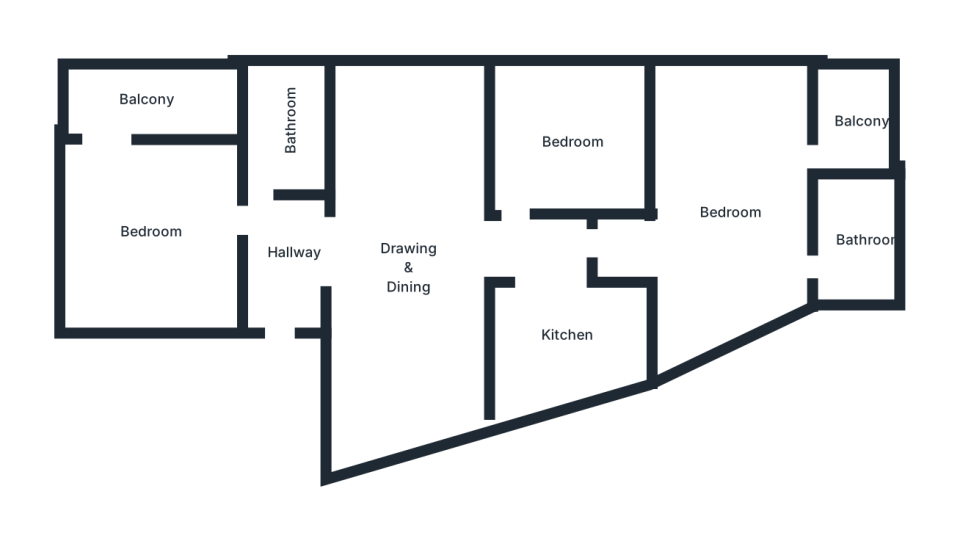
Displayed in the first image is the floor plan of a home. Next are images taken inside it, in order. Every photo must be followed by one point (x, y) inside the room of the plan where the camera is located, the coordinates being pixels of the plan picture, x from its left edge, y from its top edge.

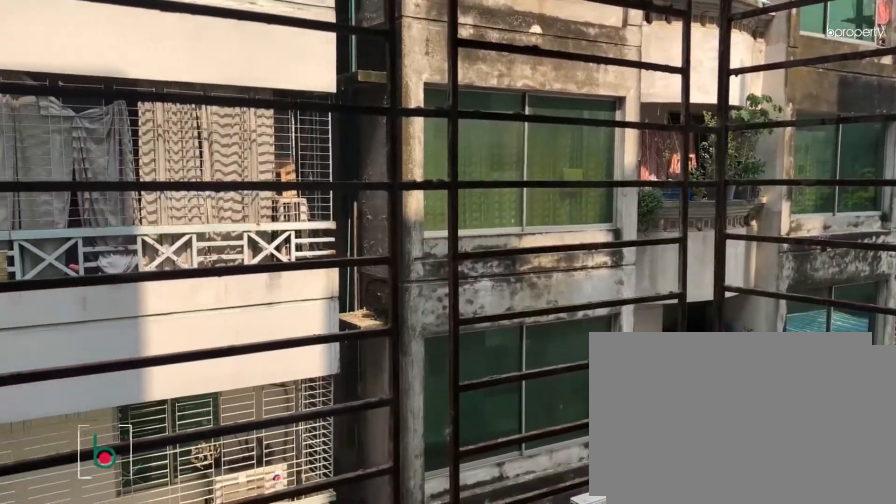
(862, 121)
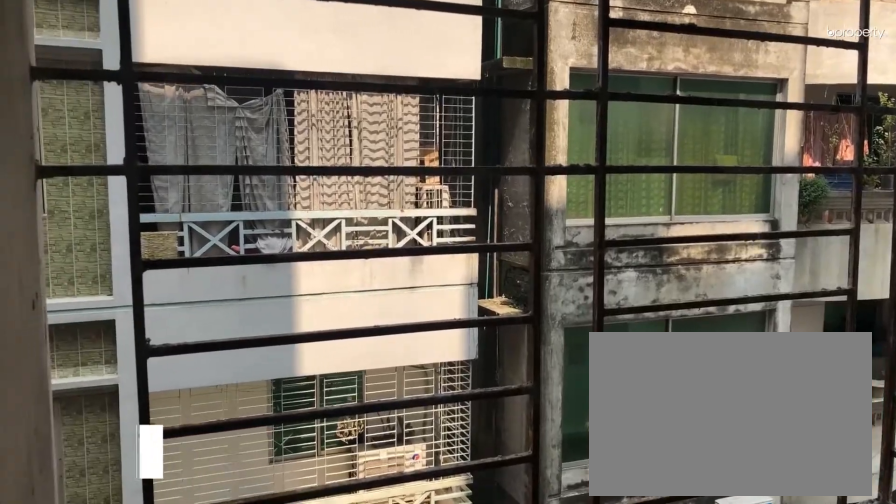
(862, 121)
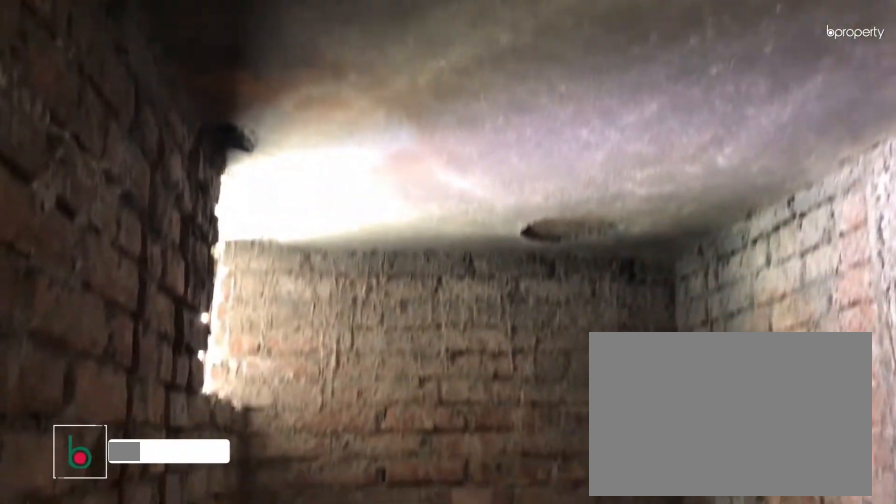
(292, 117)
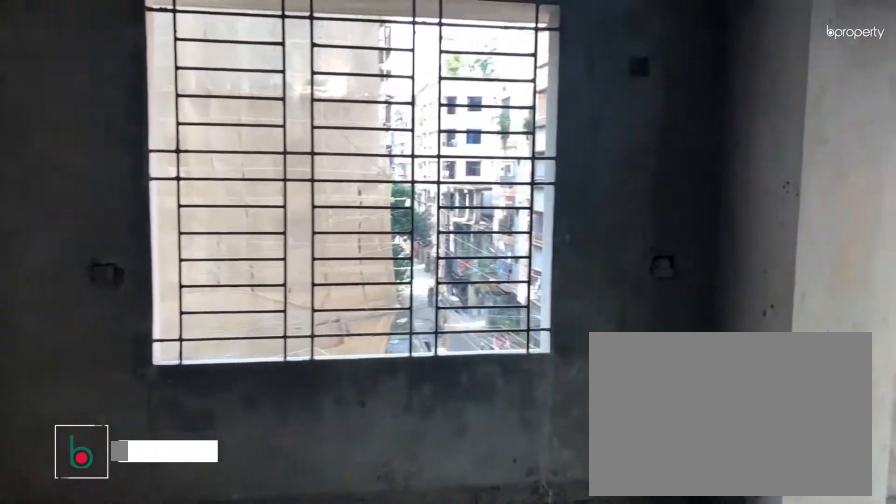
(153, 235)
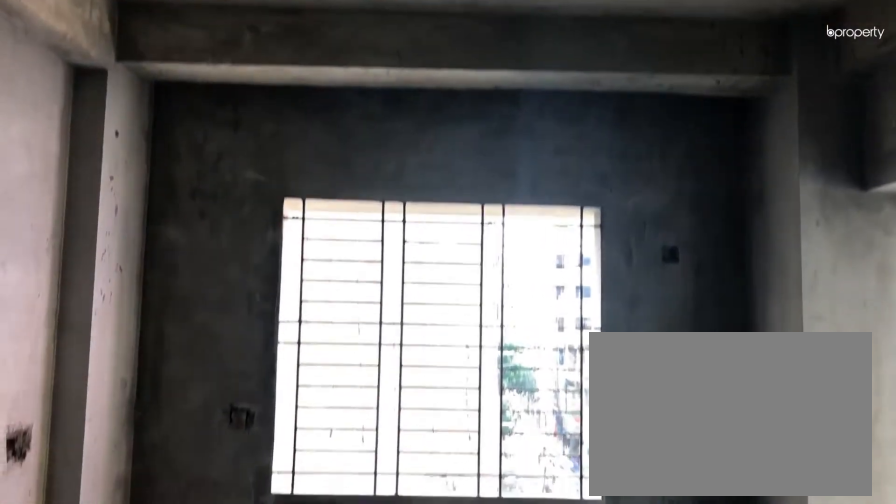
(153, 236)
